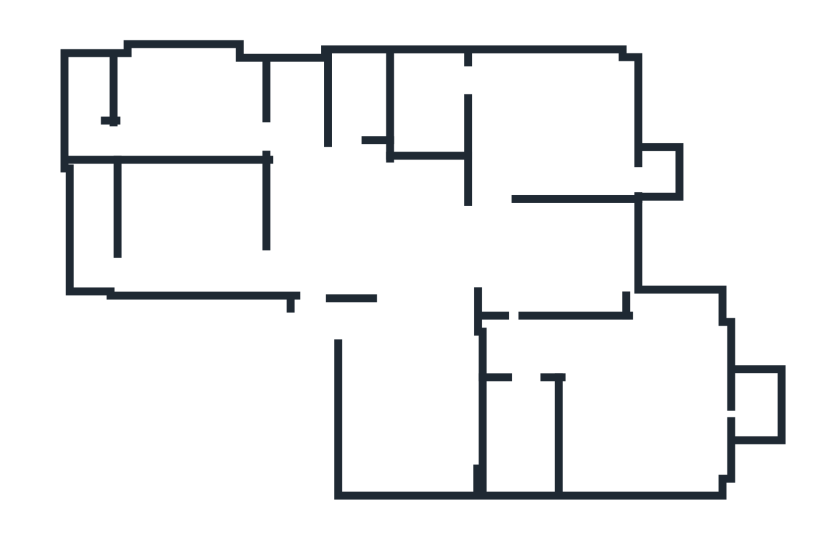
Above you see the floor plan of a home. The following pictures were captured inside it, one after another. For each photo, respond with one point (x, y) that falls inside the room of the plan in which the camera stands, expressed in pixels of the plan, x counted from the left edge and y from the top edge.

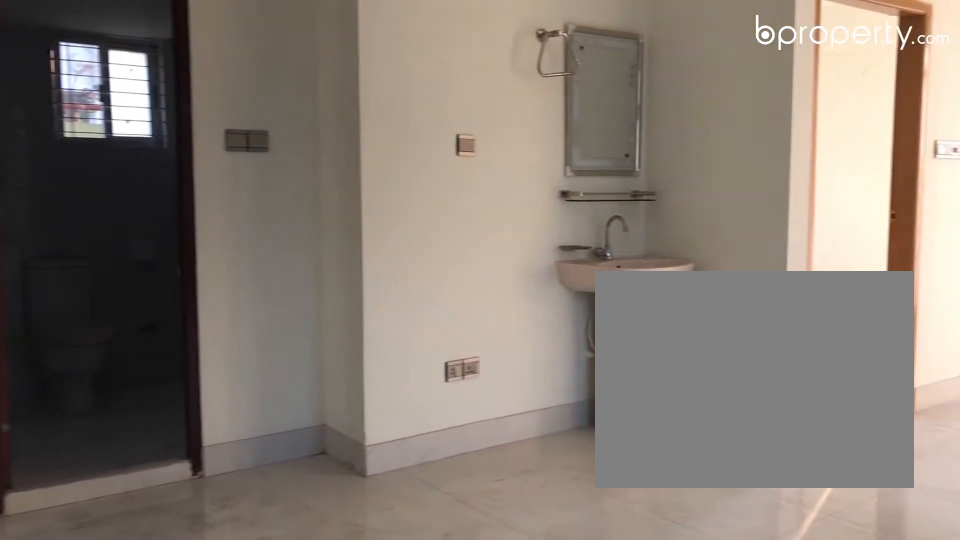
(425, 267)
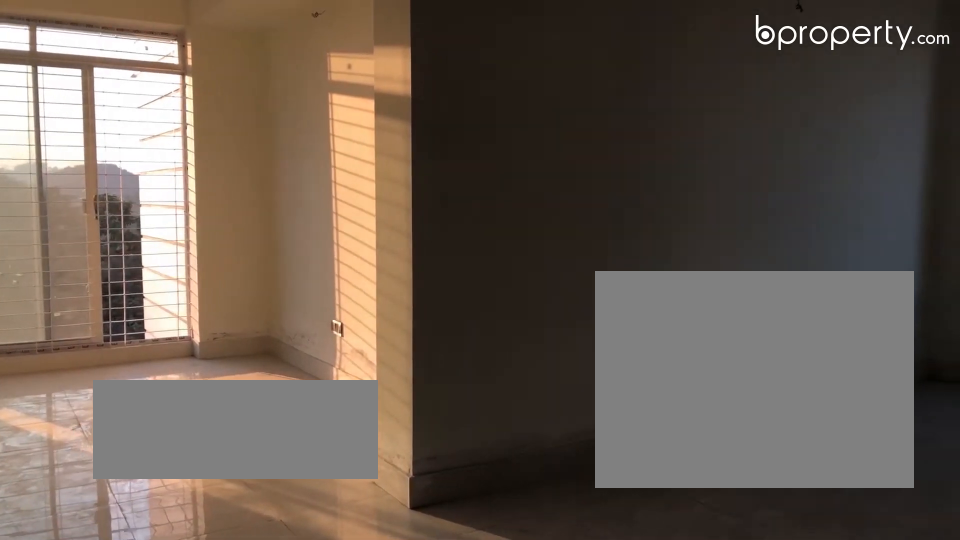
(425, 267)
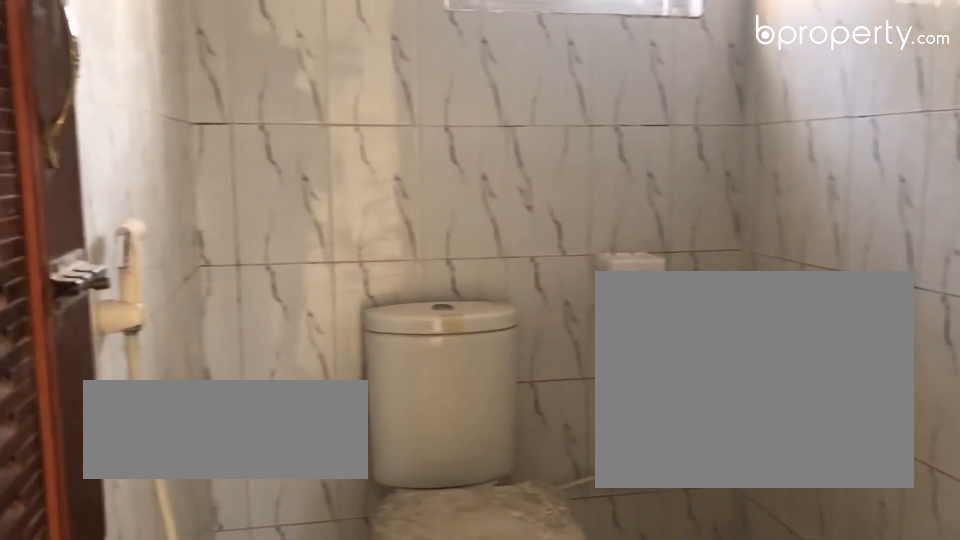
(358, 94)
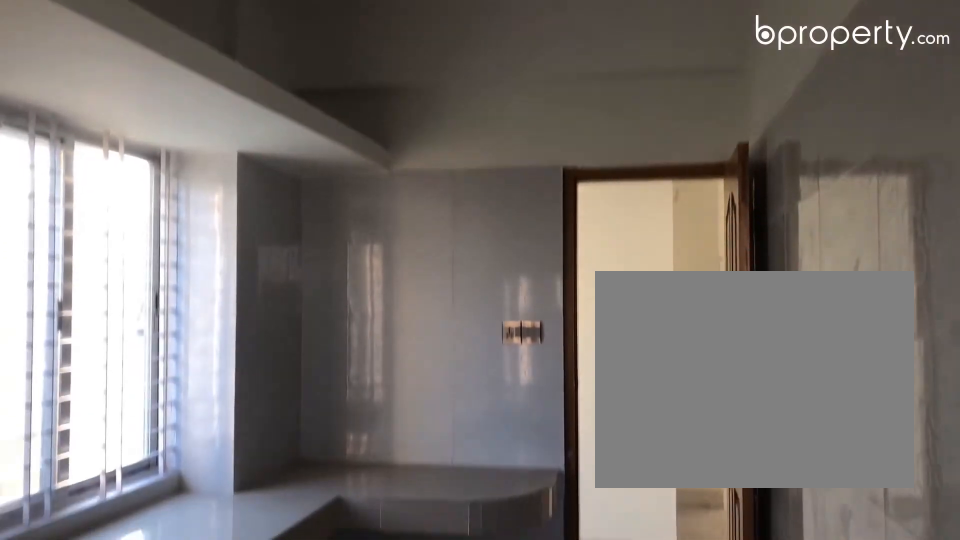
(177, 108)
